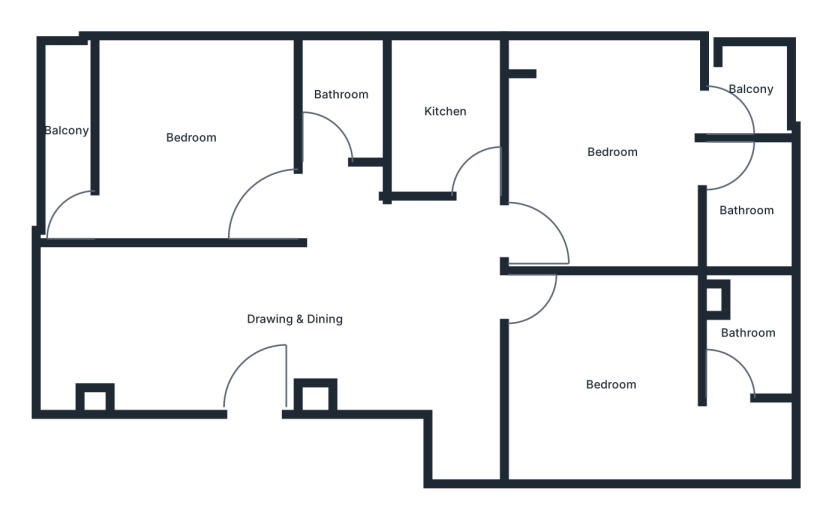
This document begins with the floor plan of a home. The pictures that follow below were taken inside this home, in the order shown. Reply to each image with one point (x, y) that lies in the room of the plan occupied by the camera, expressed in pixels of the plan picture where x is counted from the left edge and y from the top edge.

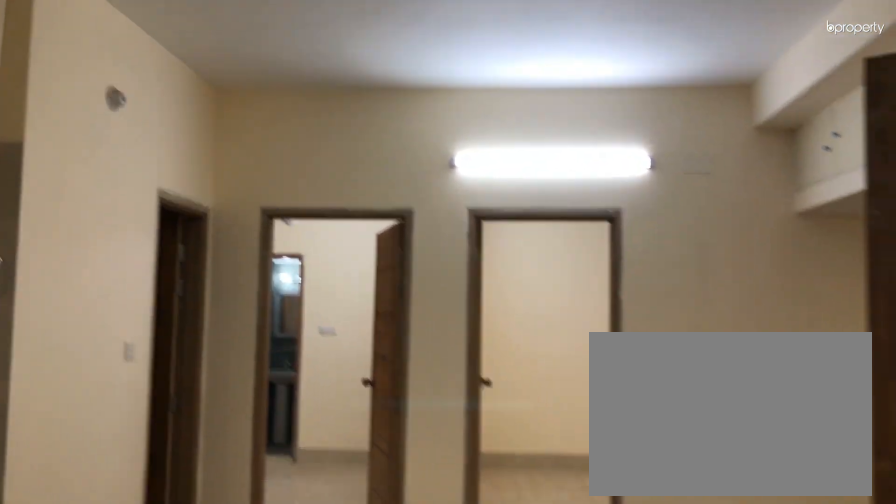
(392, 317)
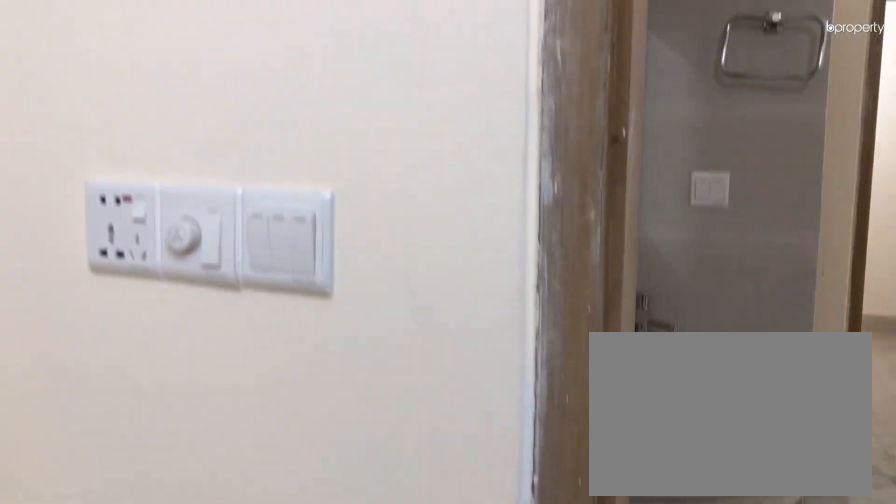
(194, 138)
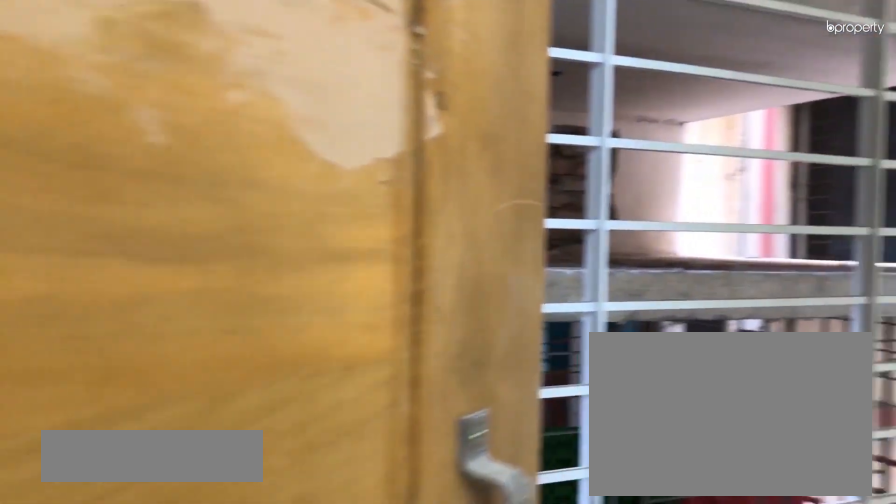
(64, 139)
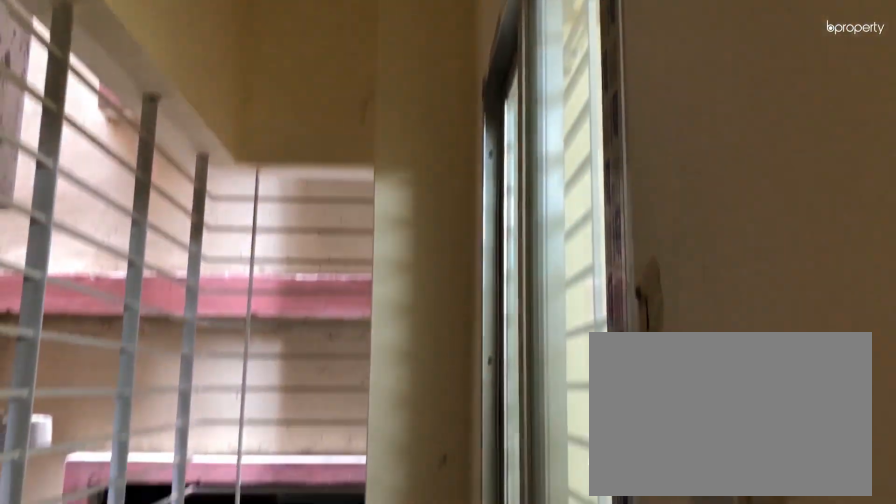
(64, 139)
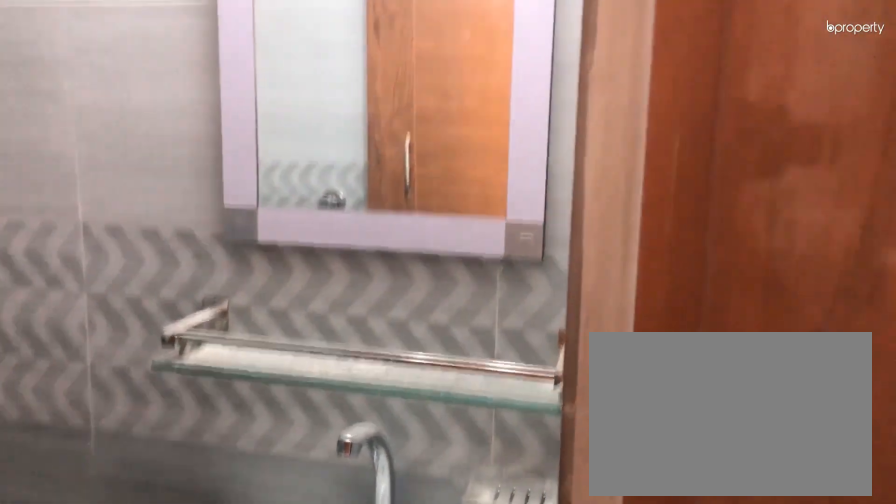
(340, 103)
